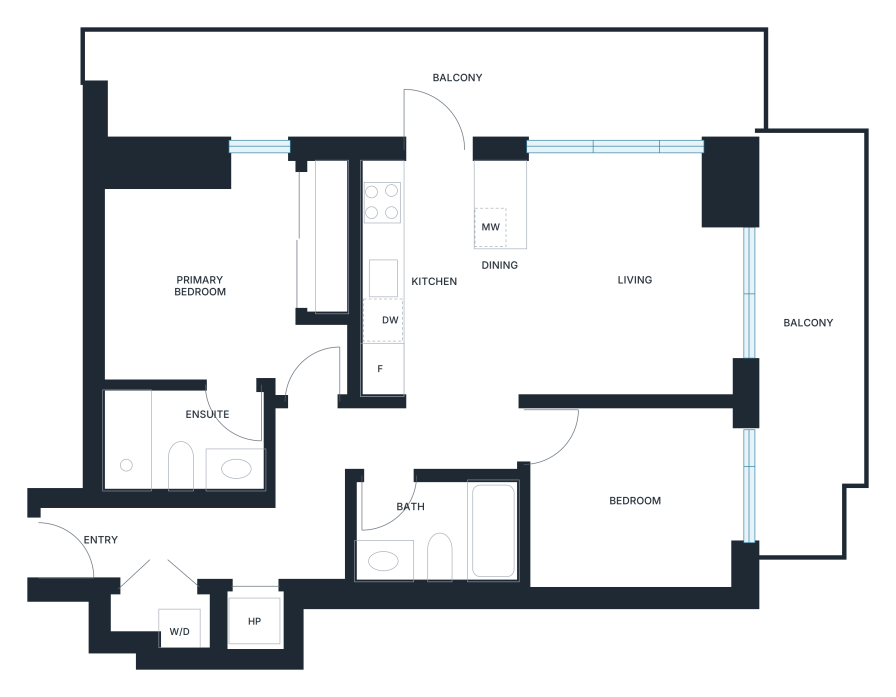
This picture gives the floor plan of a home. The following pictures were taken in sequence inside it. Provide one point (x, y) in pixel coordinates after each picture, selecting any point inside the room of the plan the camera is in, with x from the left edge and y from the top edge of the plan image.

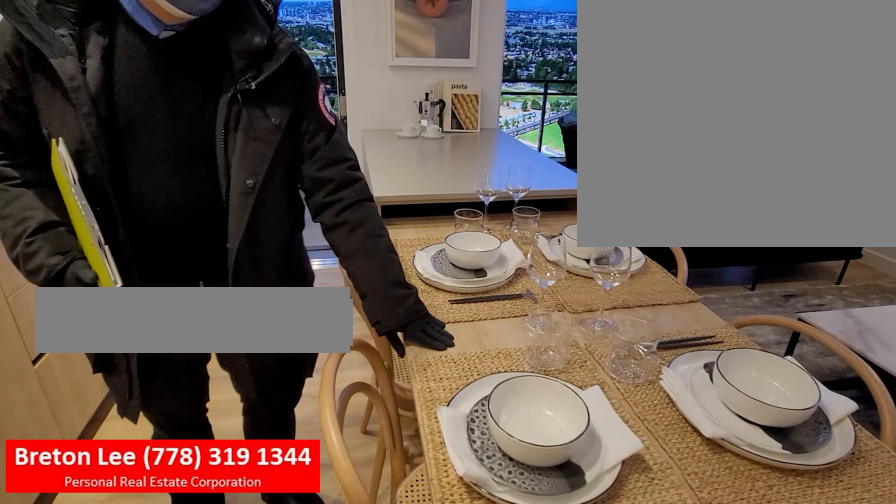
(500, 307)
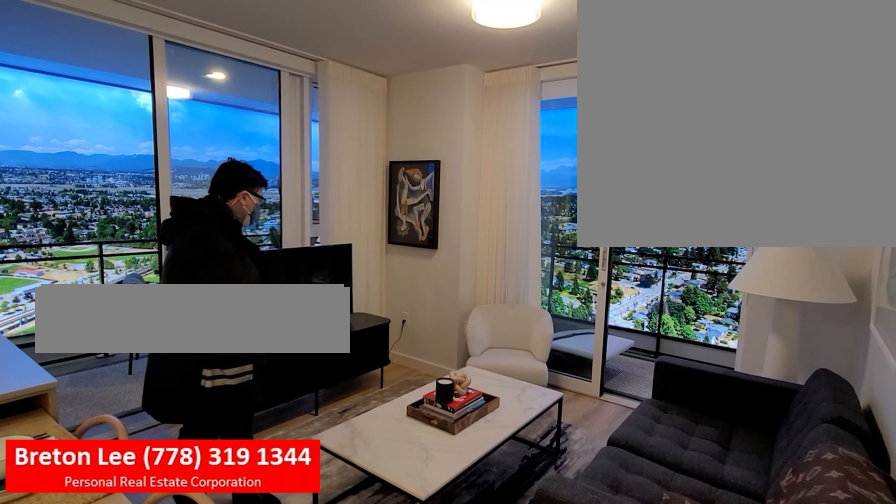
(642, 237)
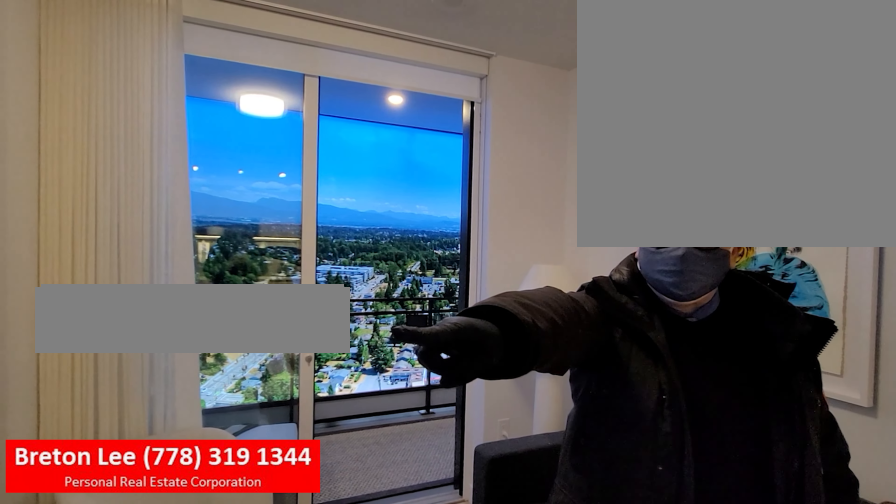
(642, 236)
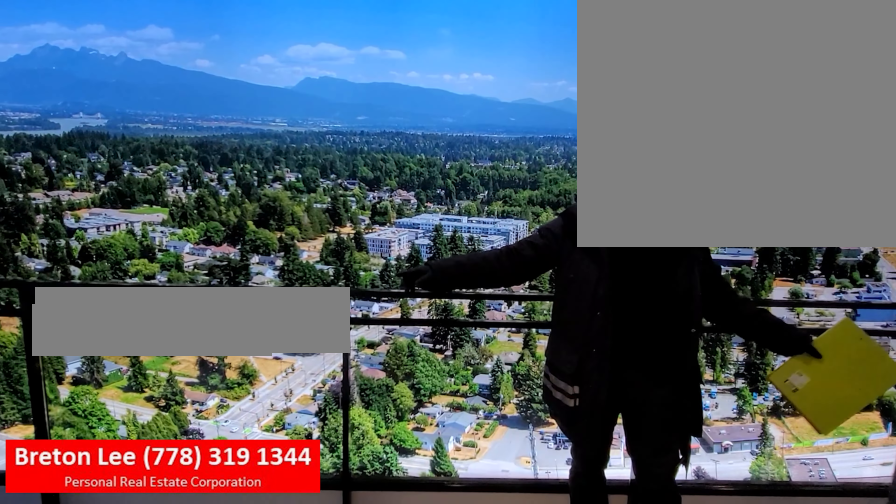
(812, 377)
